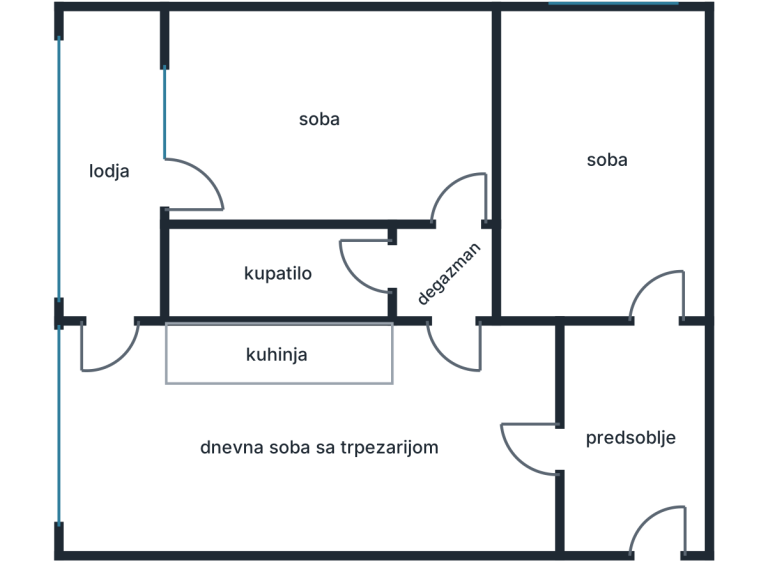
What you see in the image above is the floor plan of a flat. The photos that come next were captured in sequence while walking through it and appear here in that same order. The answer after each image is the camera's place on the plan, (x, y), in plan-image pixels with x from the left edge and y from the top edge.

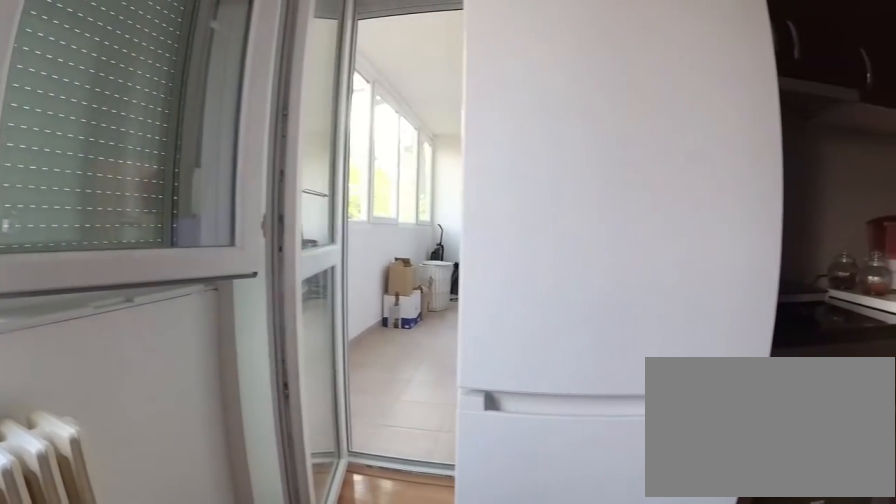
(91, 488)
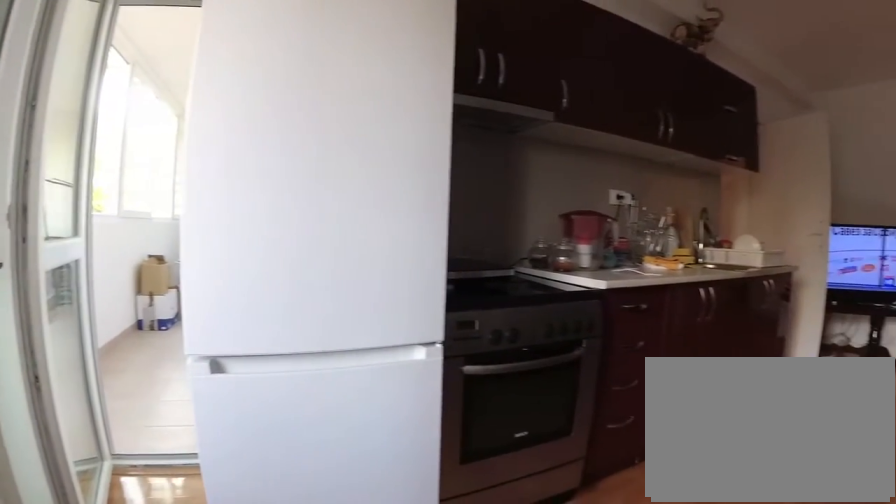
(75, 492)
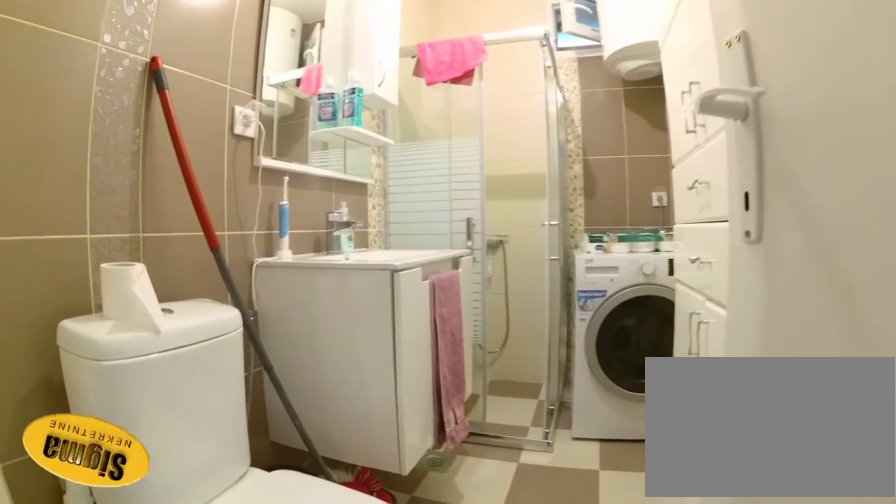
(416, 273)
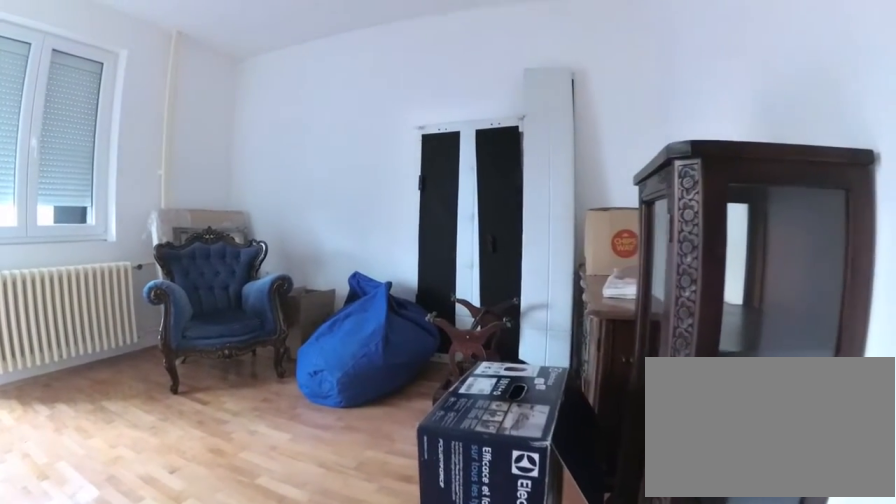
(460, 233)
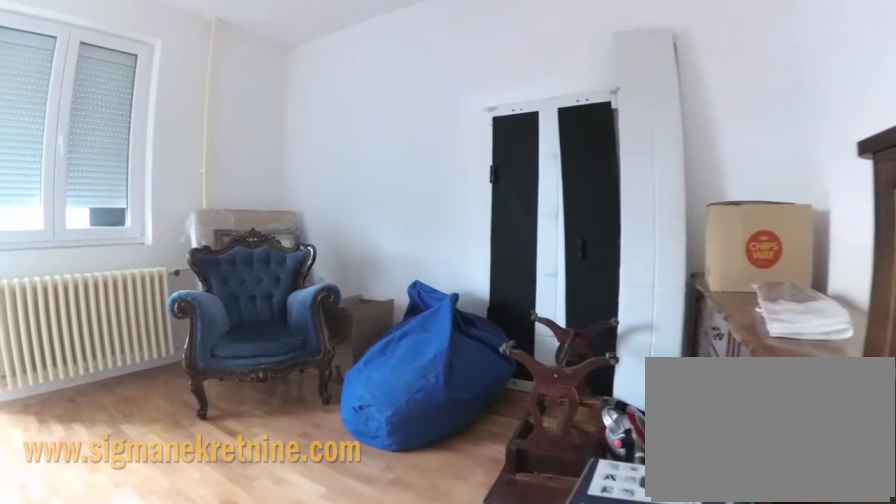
(454, 194)
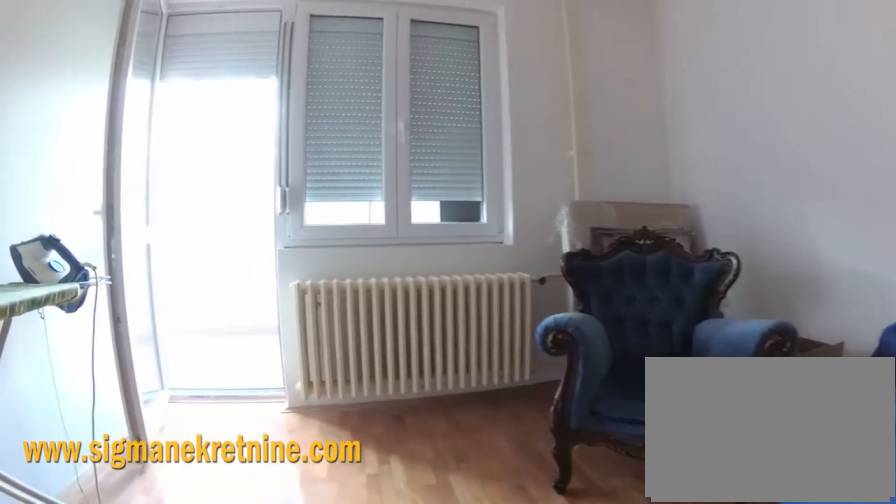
(416, 169)
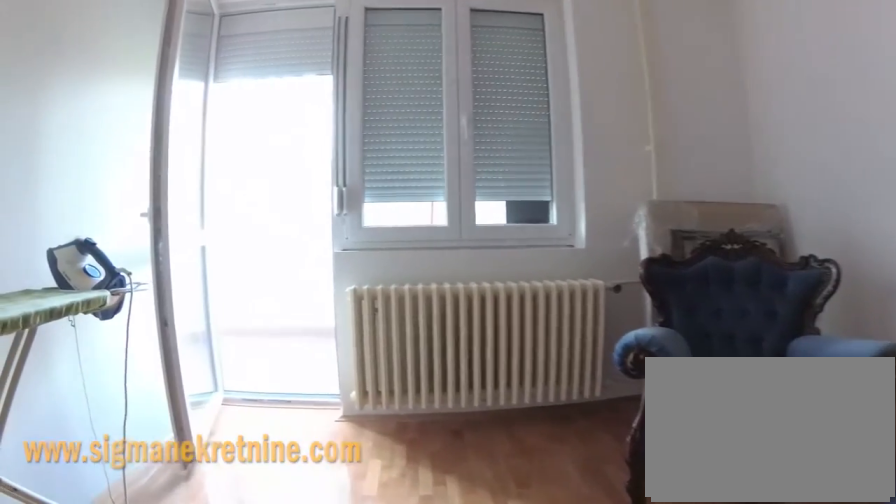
(404, 169)
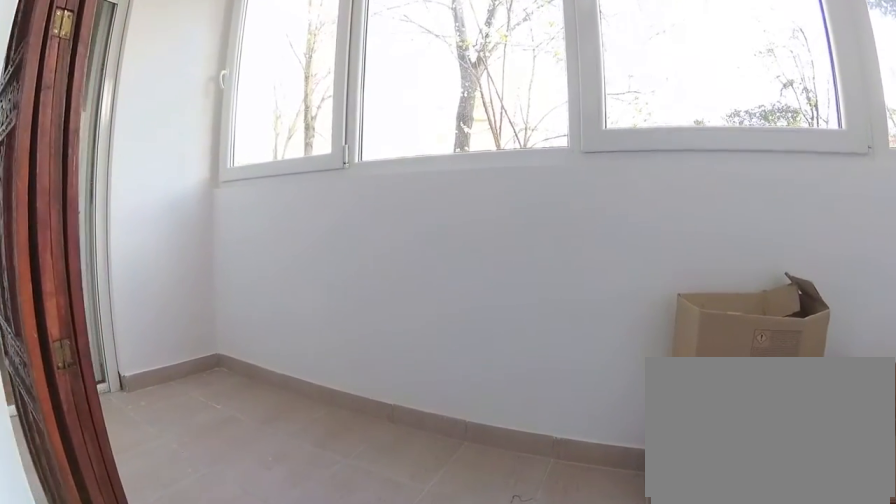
(172, 173)
